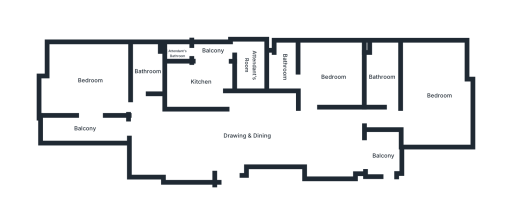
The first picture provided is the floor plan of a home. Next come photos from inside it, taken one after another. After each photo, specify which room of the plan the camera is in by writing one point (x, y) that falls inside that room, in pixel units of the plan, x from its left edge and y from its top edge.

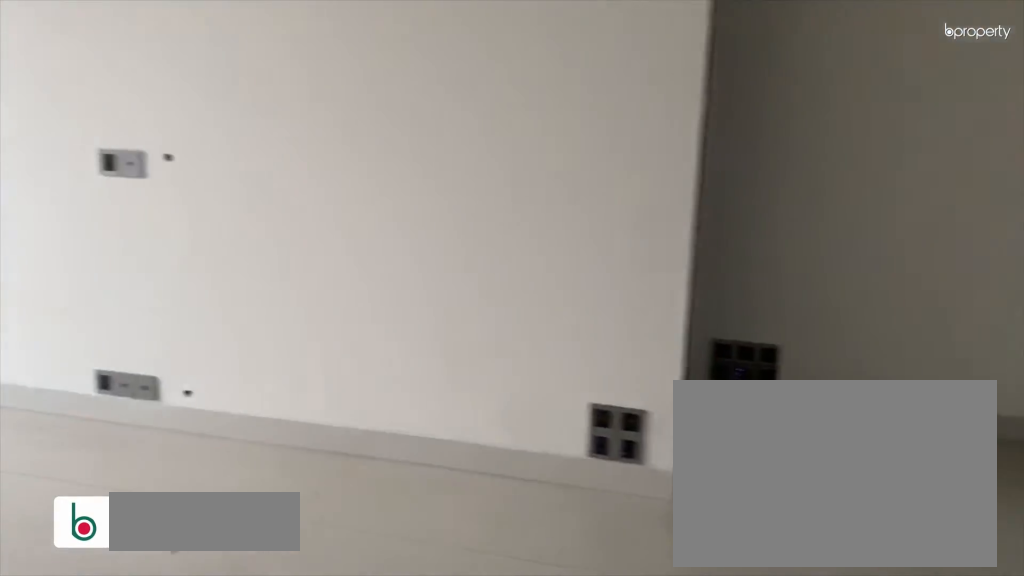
(227, 154)
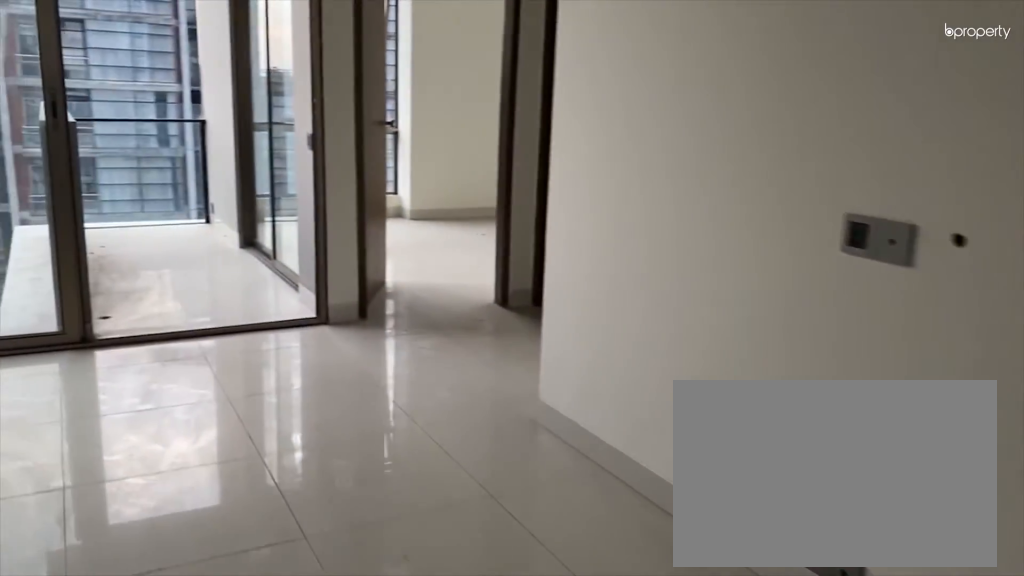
(161, 141)
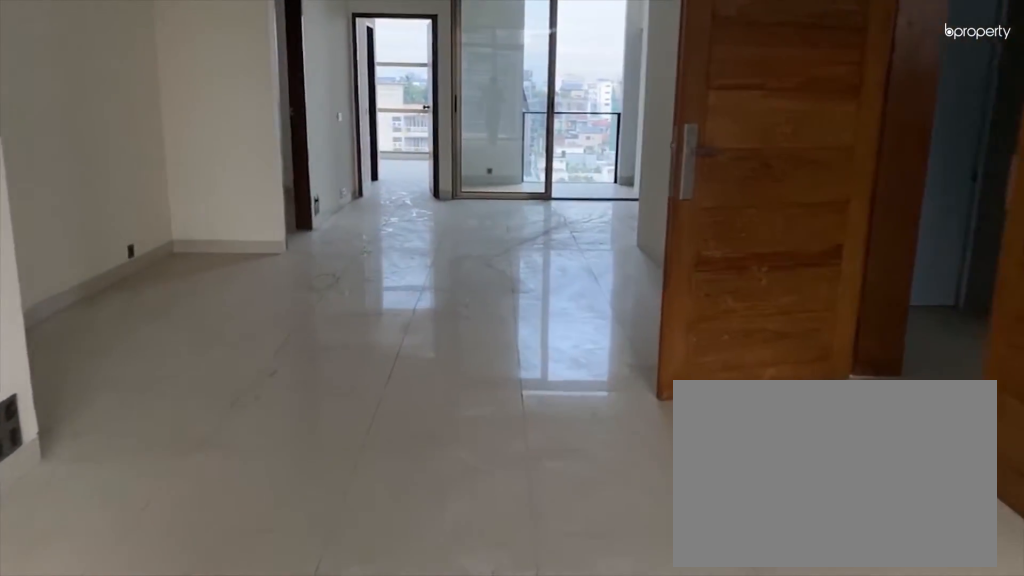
(161, 141)
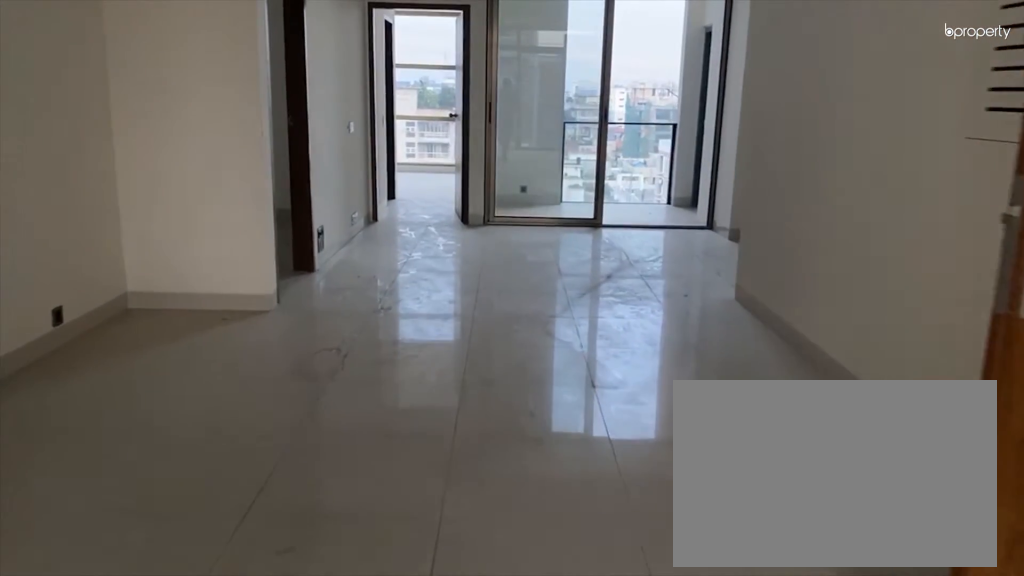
(232, 141)
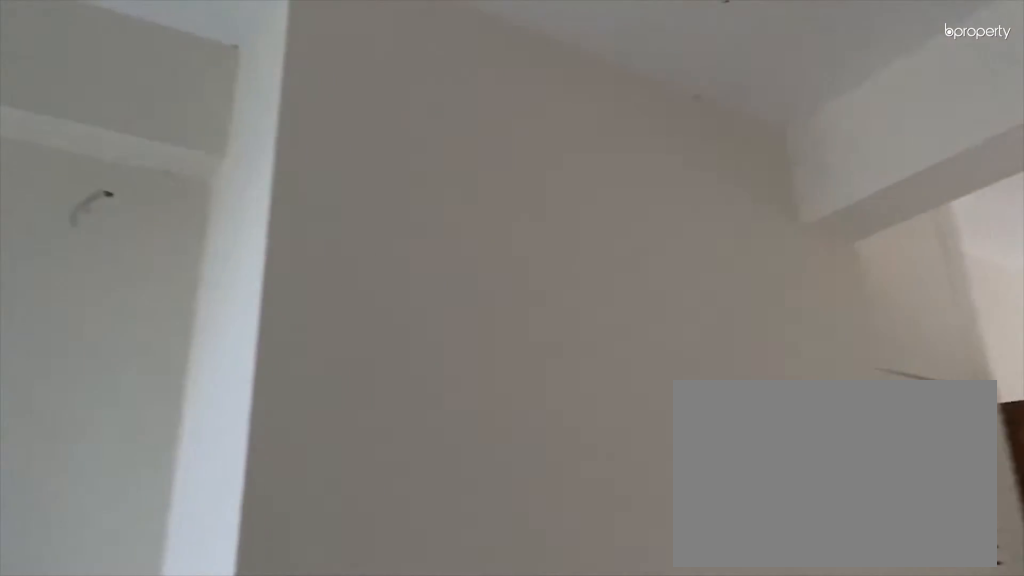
(322, 141)
